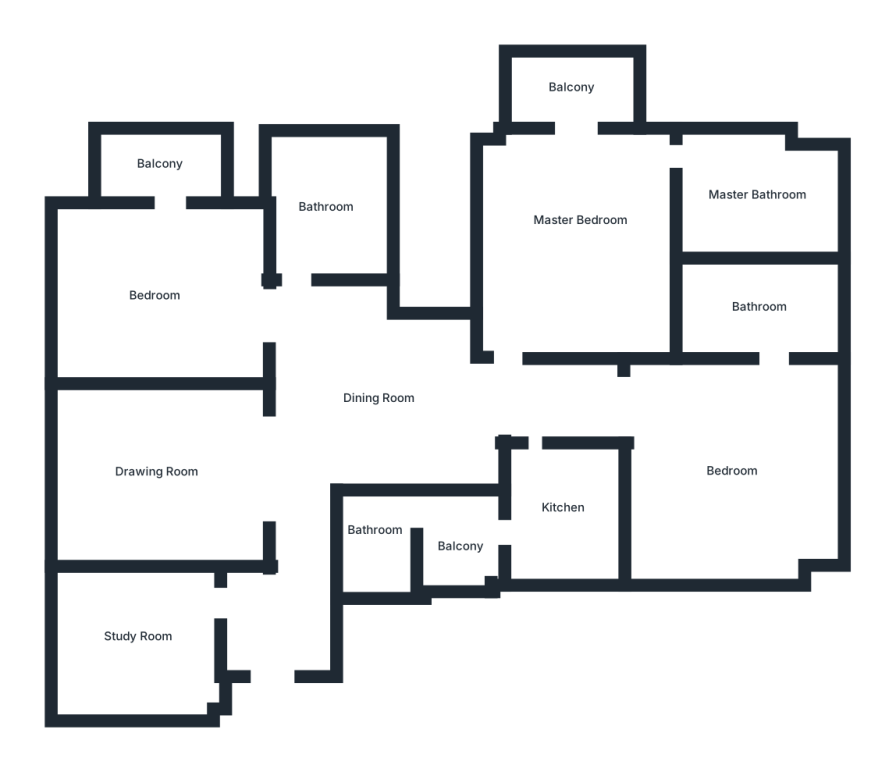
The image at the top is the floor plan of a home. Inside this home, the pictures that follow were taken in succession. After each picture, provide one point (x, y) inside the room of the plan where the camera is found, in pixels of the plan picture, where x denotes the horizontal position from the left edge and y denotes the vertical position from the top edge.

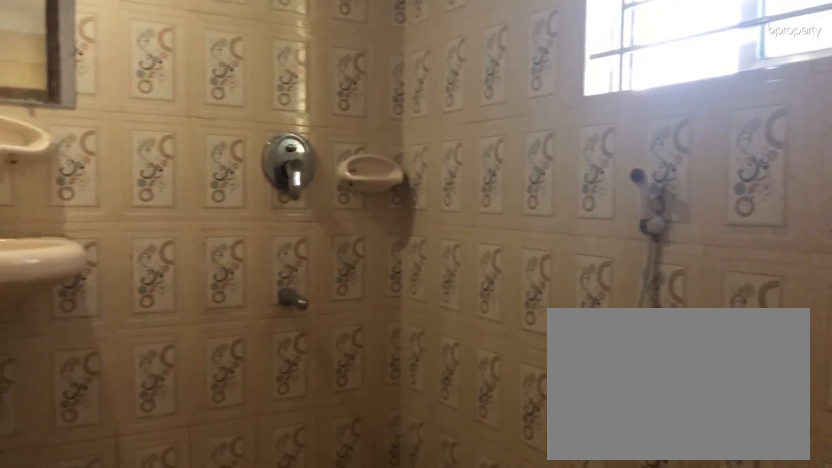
(327, 205)
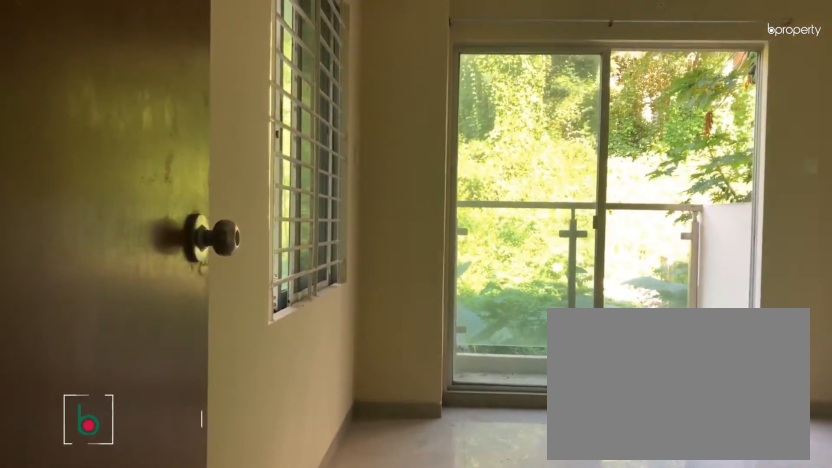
(583, 221)
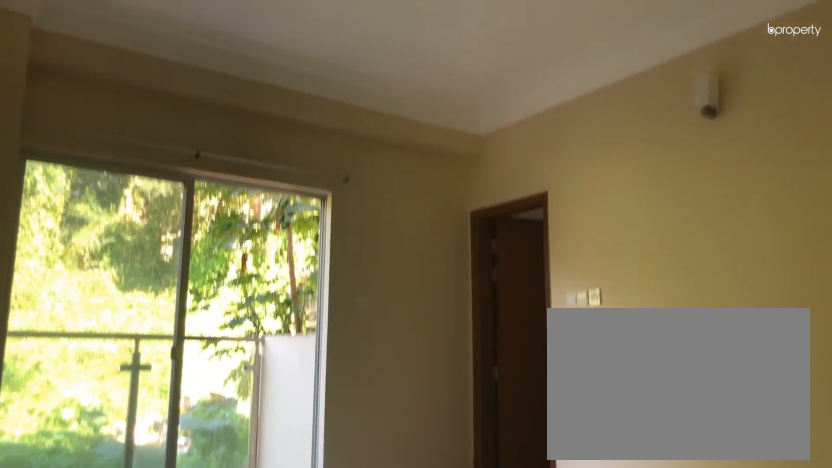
(583, 221)
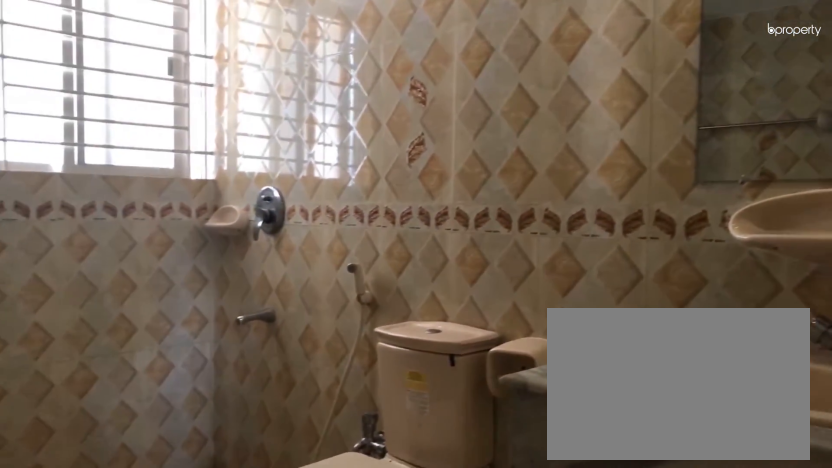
(756, 195)
